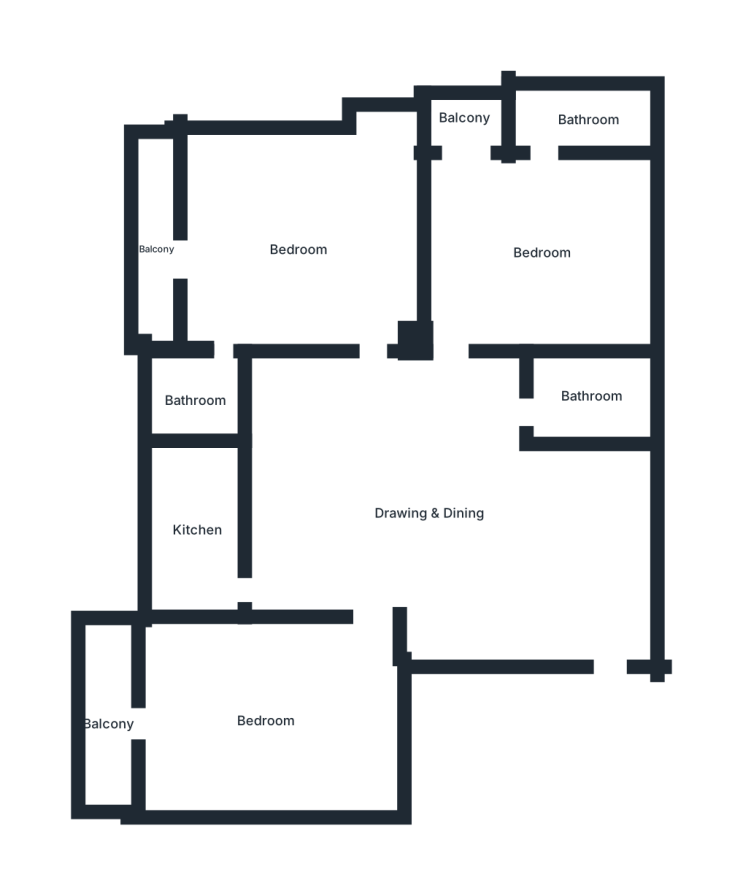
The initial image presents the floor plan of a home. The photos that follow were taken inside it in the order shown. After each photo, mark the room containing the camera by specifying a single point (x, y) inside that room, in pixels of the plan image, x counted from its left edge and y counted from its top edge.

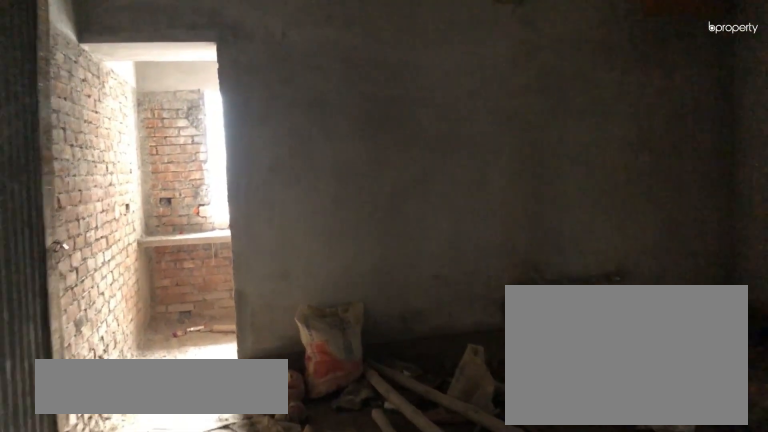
(432, 512)
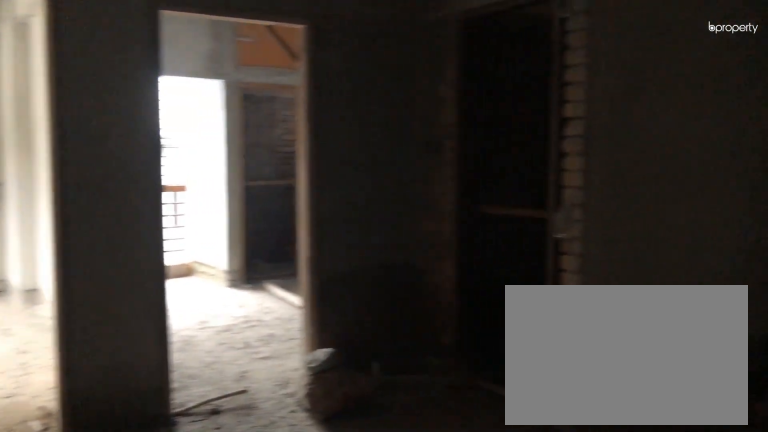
(432, 512)
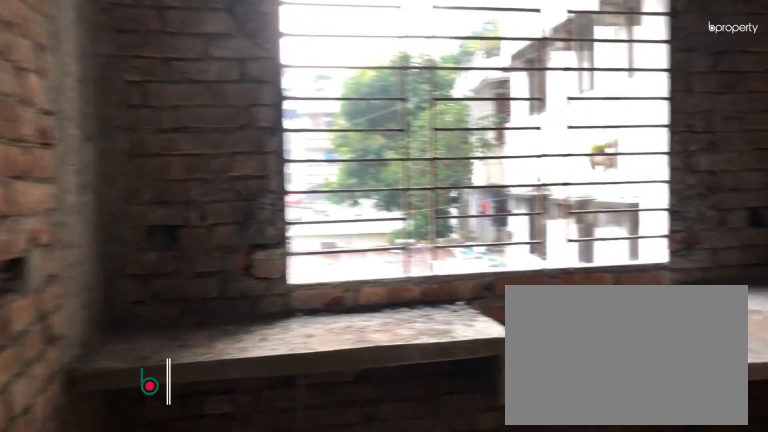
(202, 572)
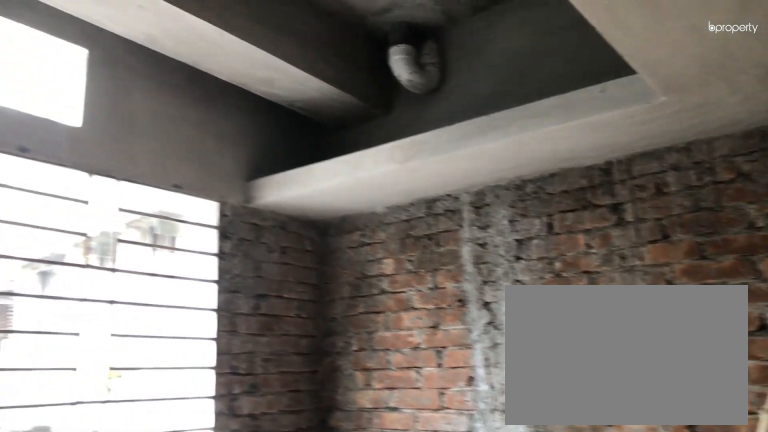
(200, 529)
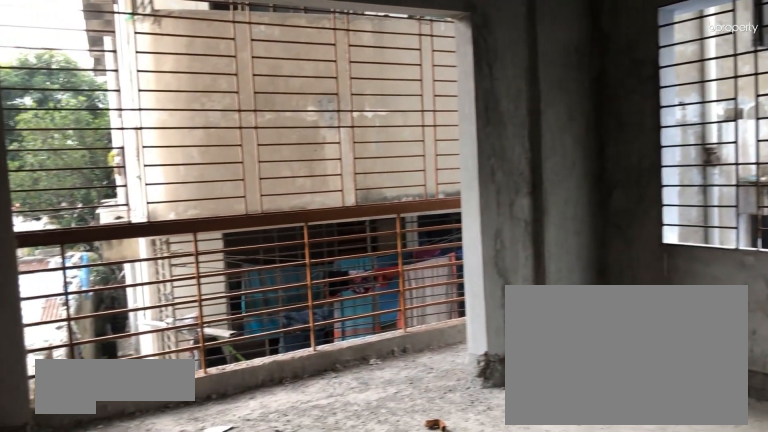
(330, 281)
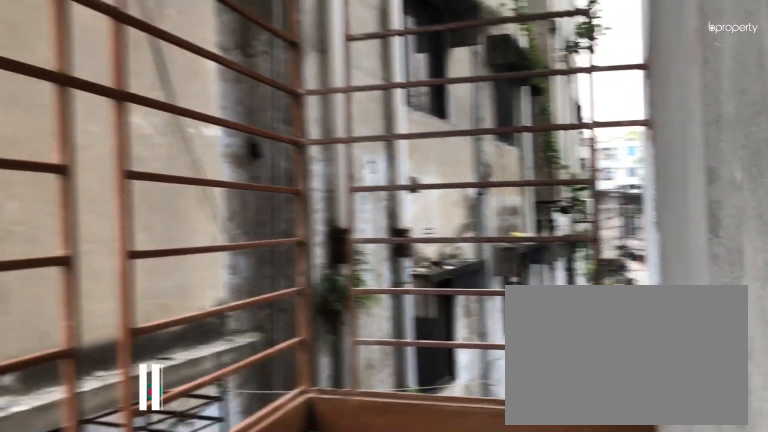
(159, 249)
